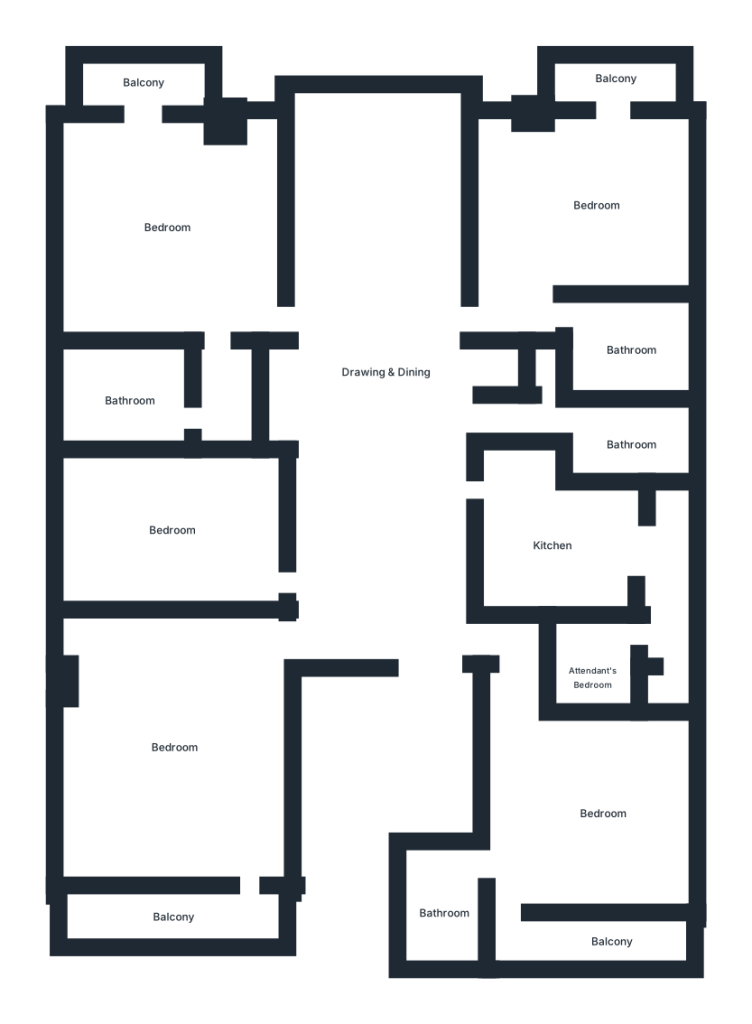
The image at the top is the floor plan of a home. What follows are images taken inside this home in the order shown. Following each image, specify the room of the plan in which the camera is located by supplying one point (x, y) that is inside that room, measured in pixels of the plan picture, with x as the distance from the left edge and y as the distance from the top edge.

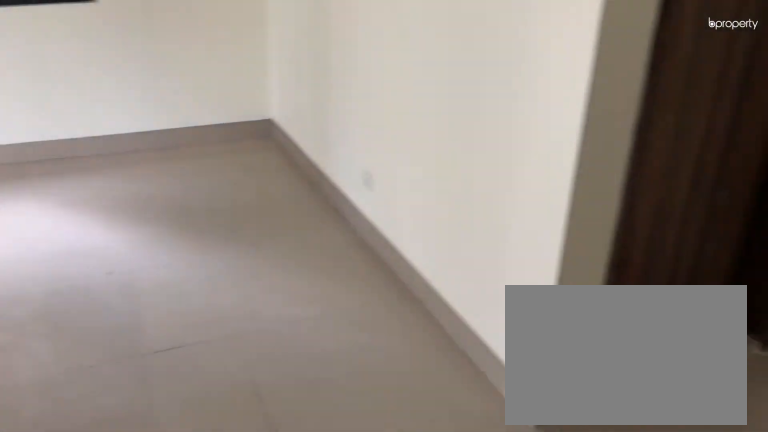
(592, 194)
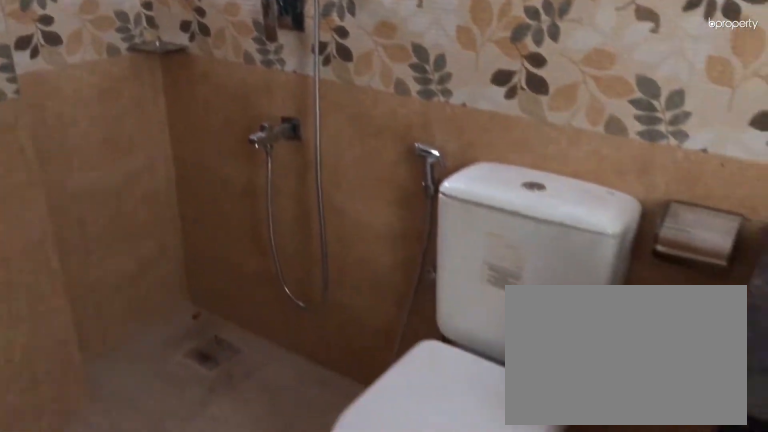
(627, 349)
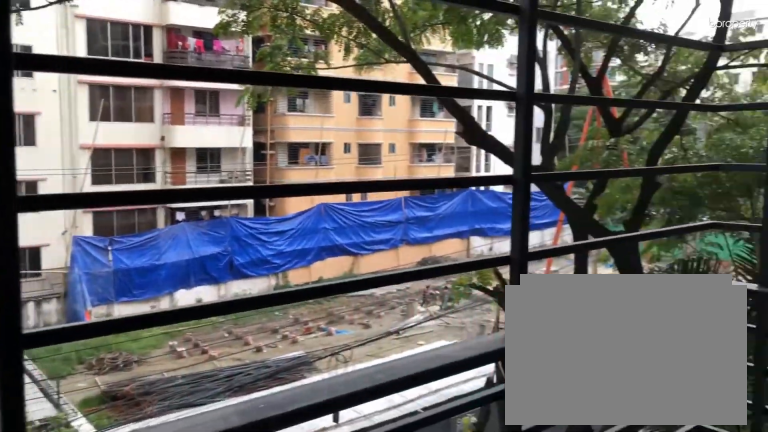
(611, 82)
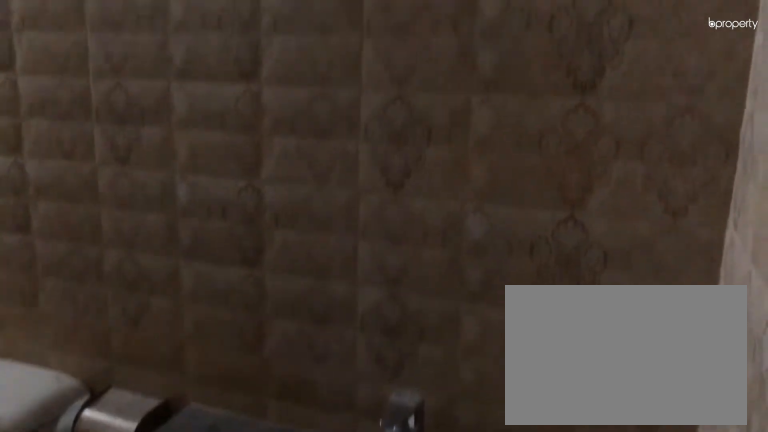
(629, 437)
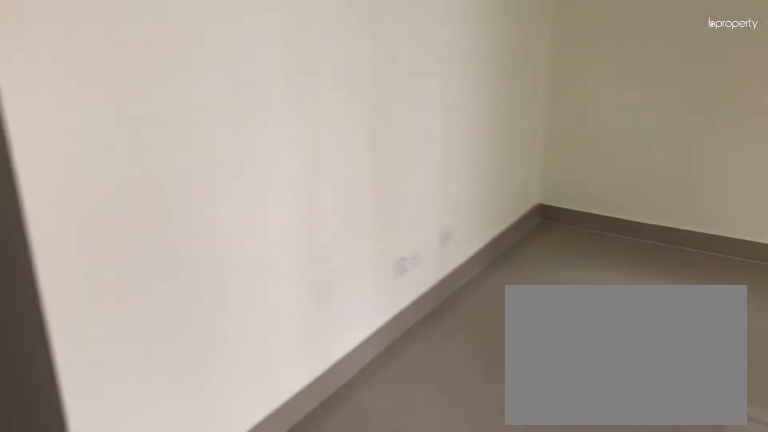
(597, 815)
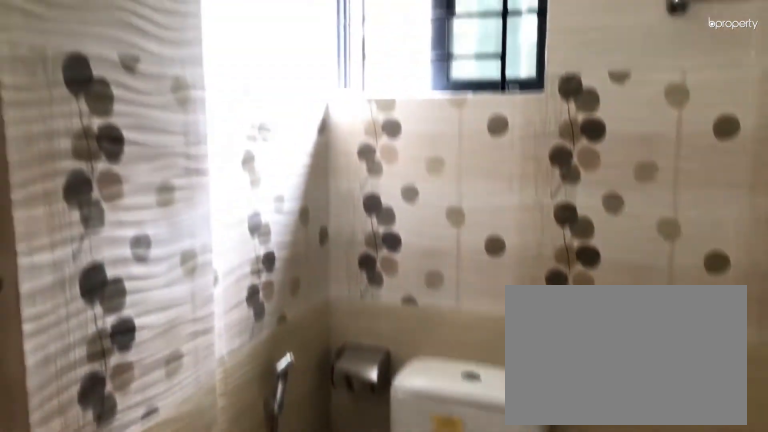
(440, 912)
